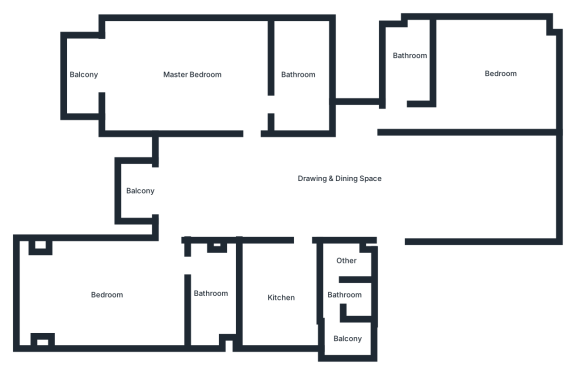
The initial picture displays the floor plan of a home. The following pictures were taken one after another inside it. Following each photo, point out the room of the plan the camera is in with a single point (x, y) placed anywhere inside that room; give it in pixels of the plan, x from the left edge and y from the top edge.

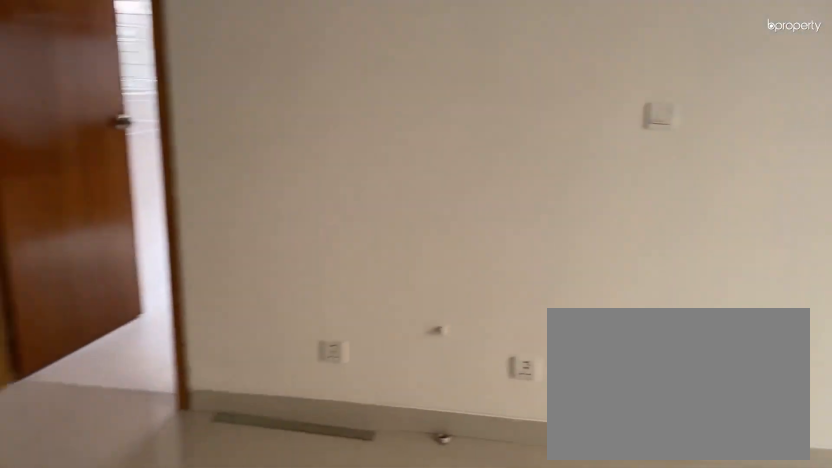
(214, 181)
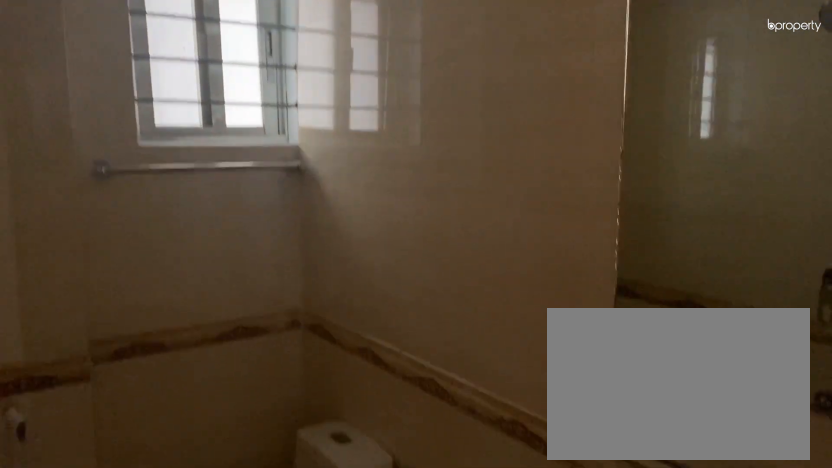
(407, 68)
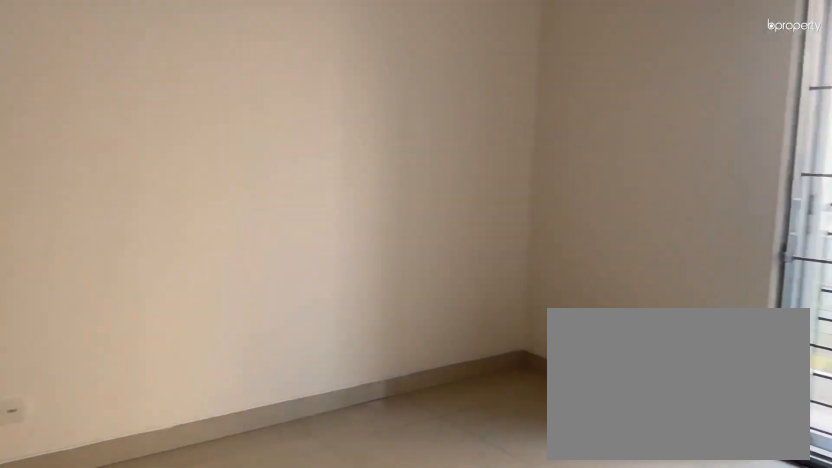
(200, 73)
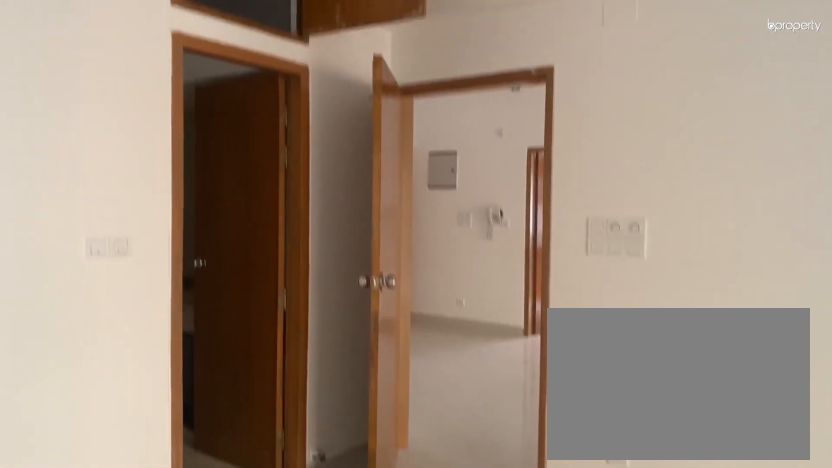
(200, 73)
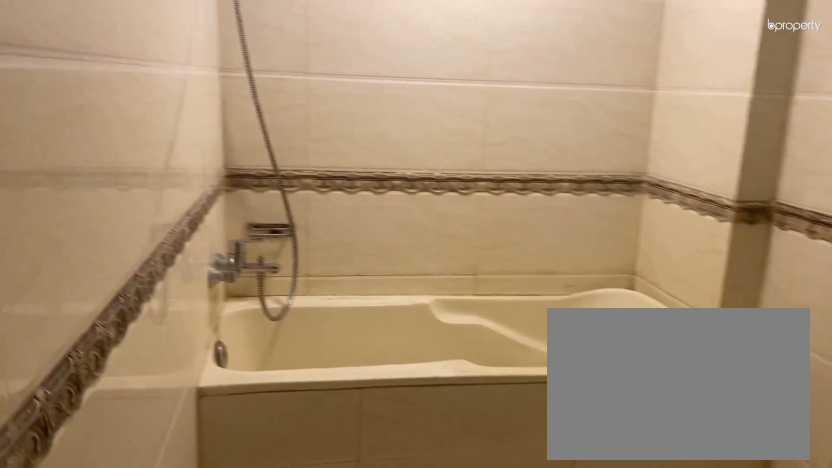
(294, 74)
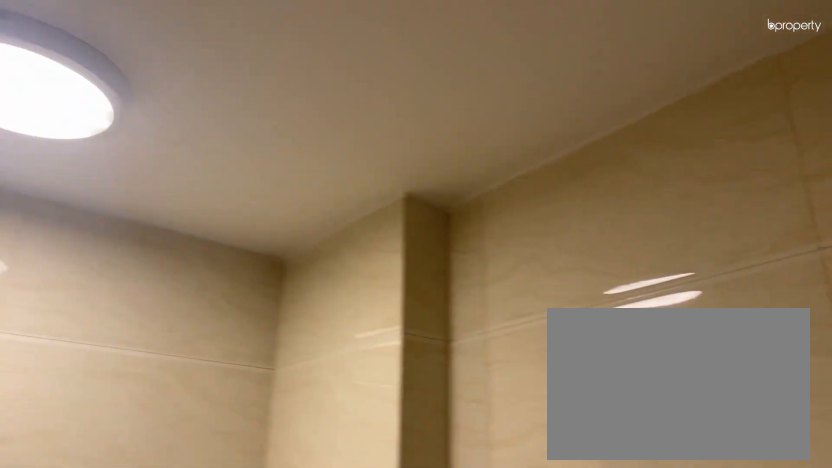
(294, 74)
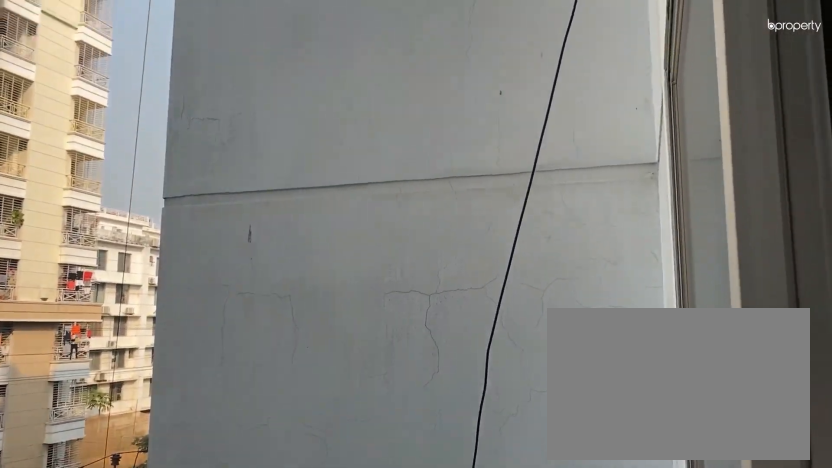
(141, 193)
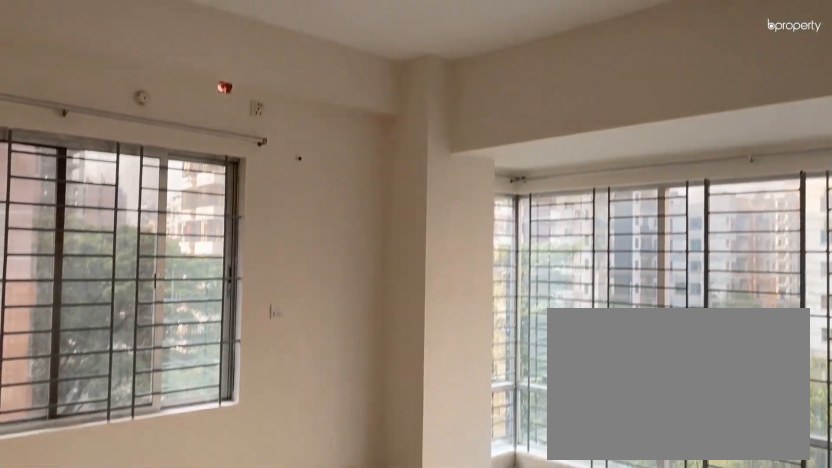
(113, 303)
